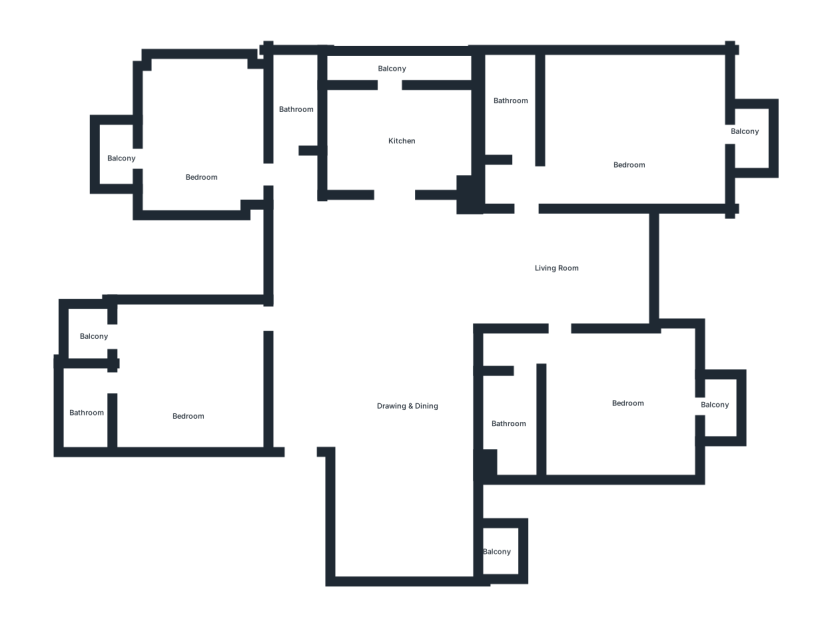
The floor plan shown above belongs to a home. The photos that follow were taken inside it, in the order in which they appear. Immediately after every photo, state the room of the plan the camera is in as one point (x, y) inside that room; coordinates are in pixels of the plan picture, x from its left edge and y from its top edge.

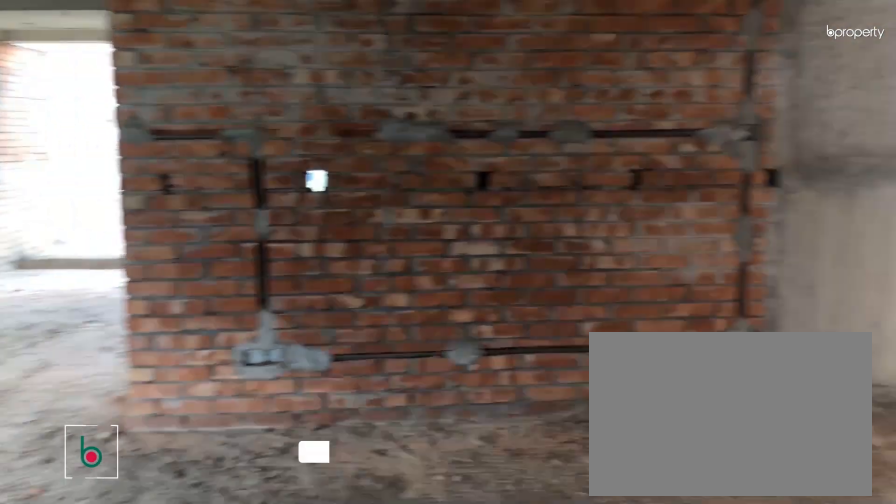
(391, 402)
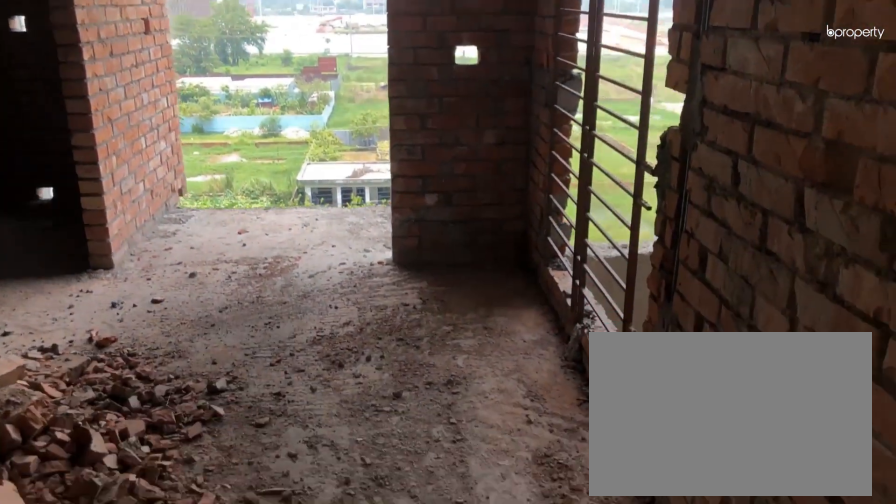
(176, 384)
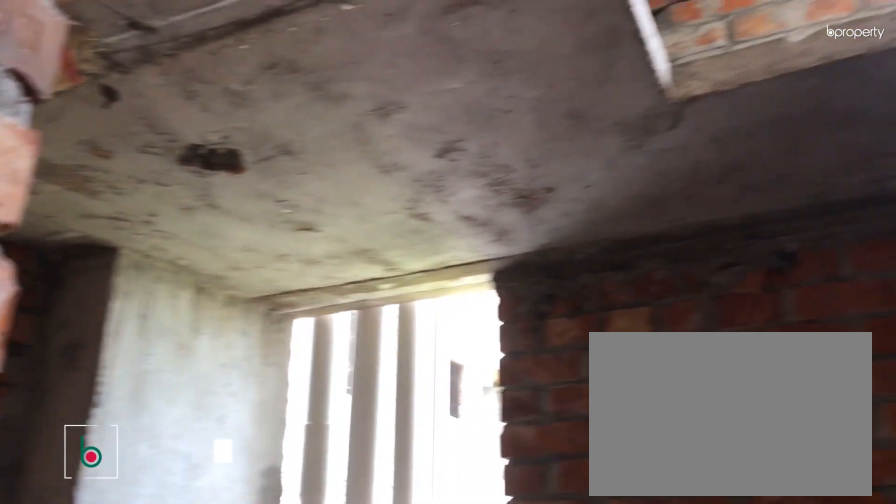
(84, 407)
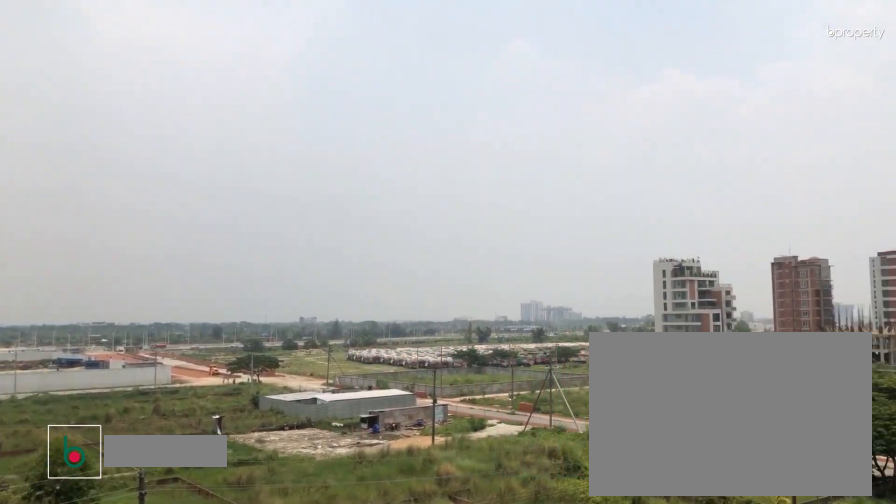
(85, 333)
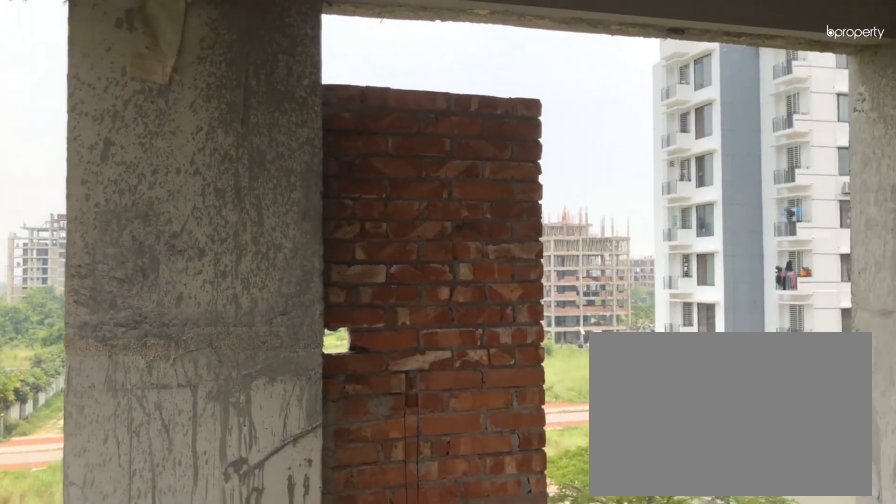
(119, 157)
